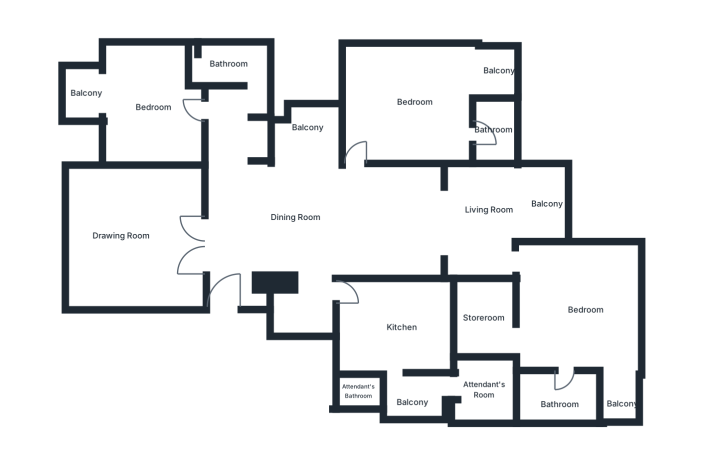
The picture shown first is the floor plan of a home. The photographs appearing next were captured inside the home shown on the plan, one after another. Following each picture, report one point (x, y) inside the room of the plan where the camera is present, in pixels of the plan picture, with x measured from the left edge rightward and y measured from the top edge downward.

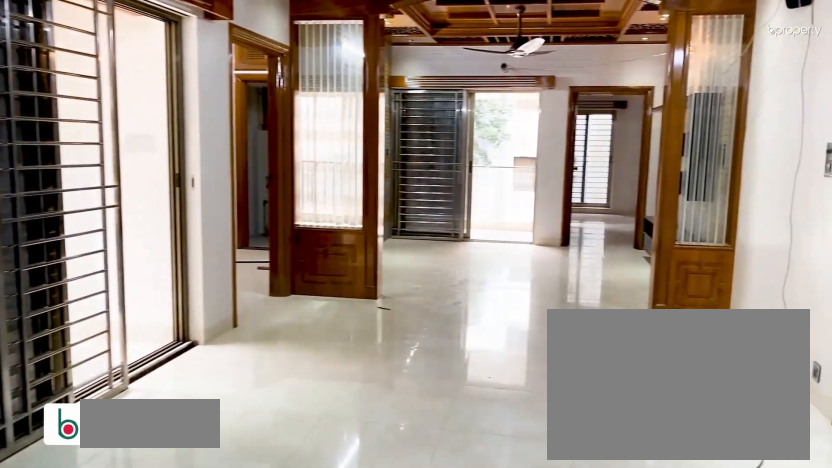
(233, 242)
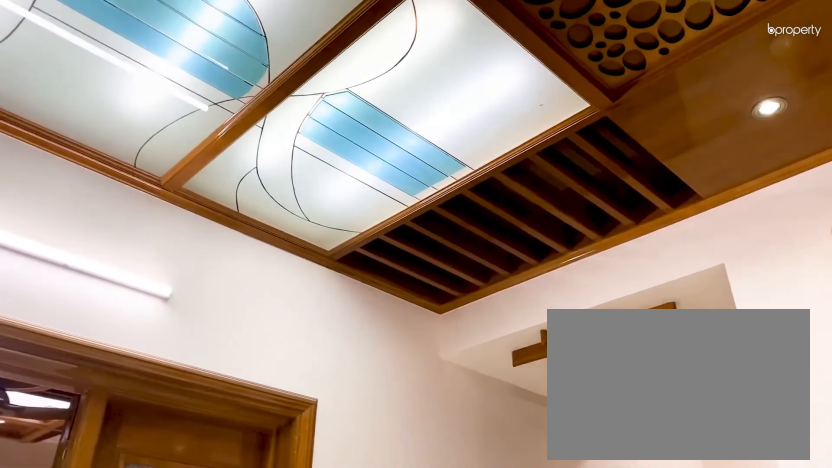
(279, 225)
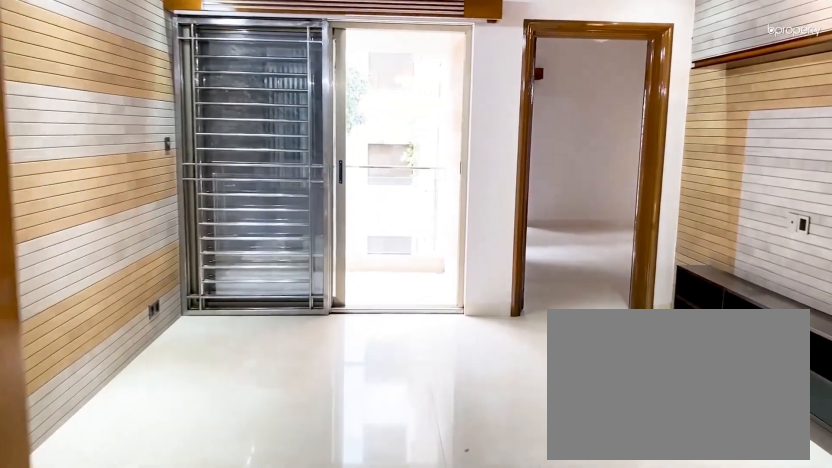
(474, 213)
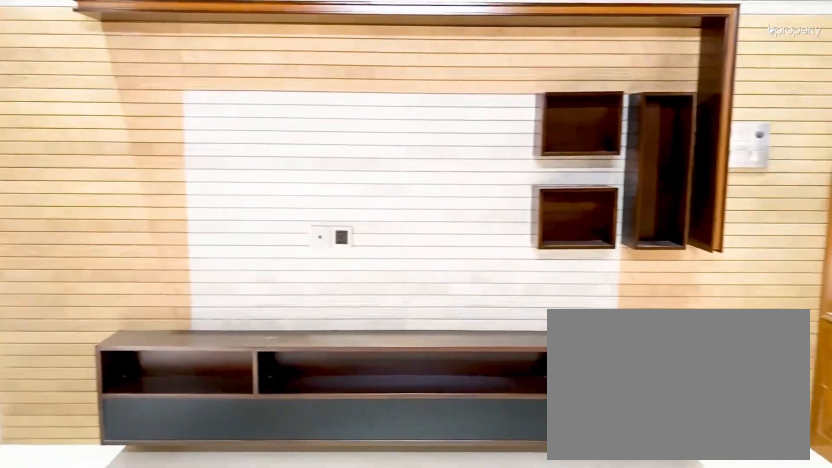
(474, 213)
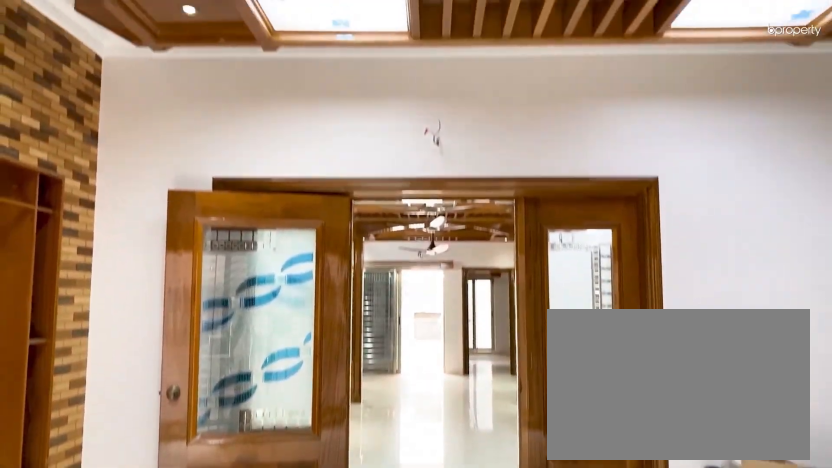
(122, 233)
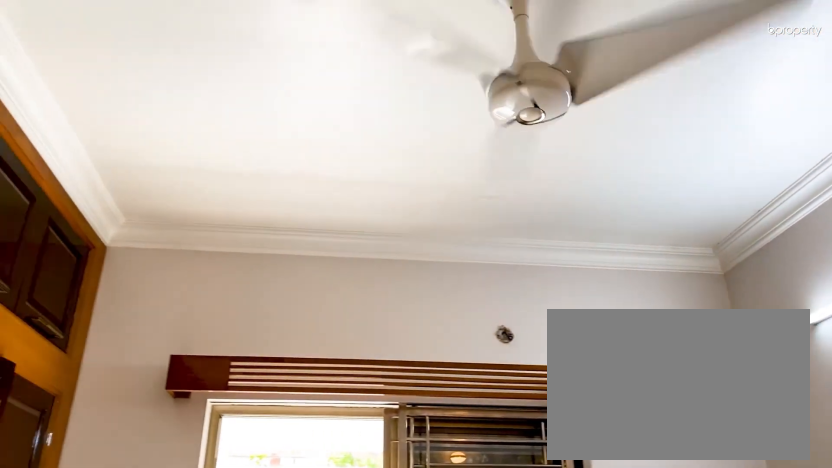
(153, 100)
